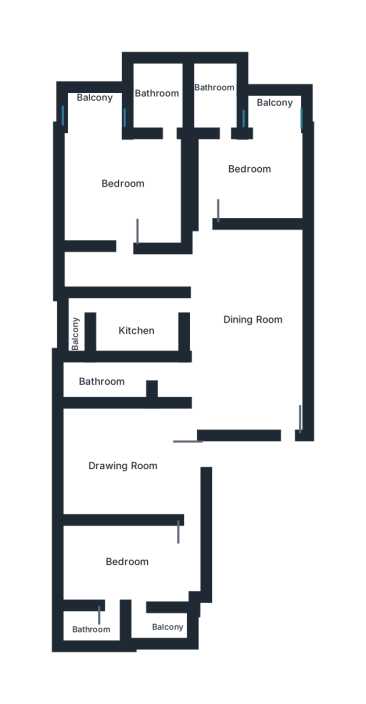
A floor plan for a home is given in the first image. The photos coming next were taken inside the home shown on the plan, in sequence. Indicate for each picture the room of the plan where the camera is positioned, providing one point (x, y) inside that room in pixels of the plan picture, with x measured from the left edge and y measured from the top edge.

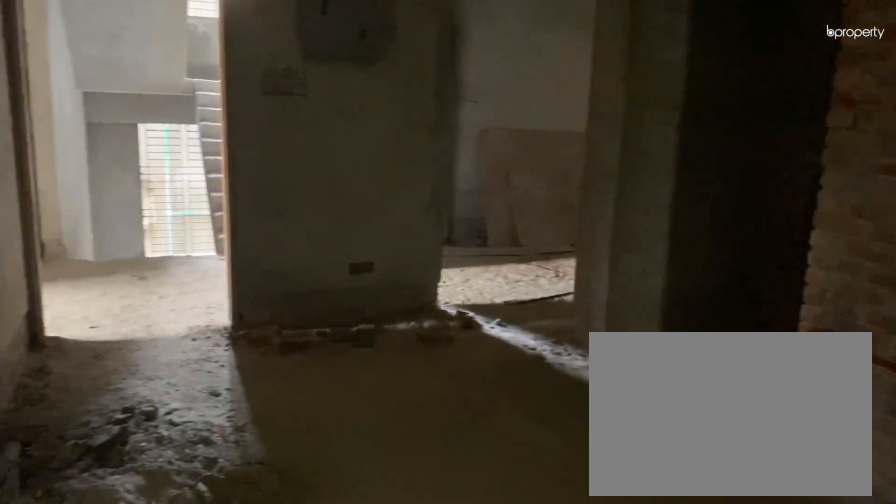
(252, 319)
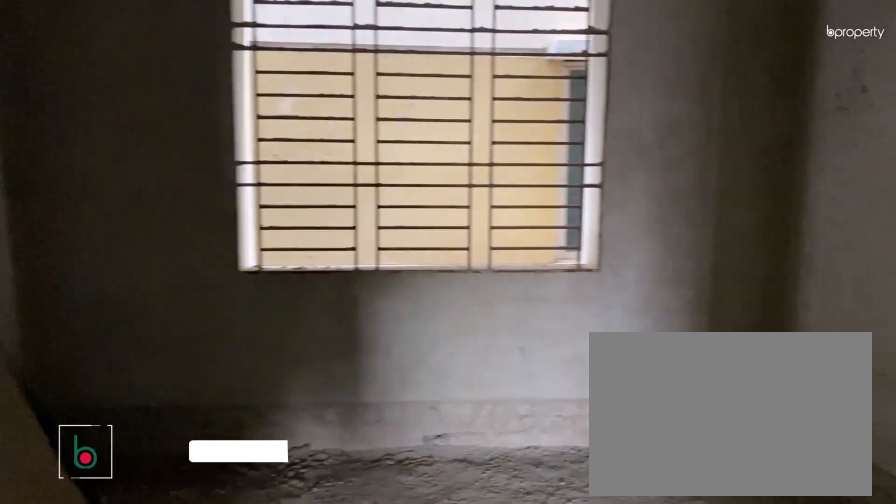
(118, 461)
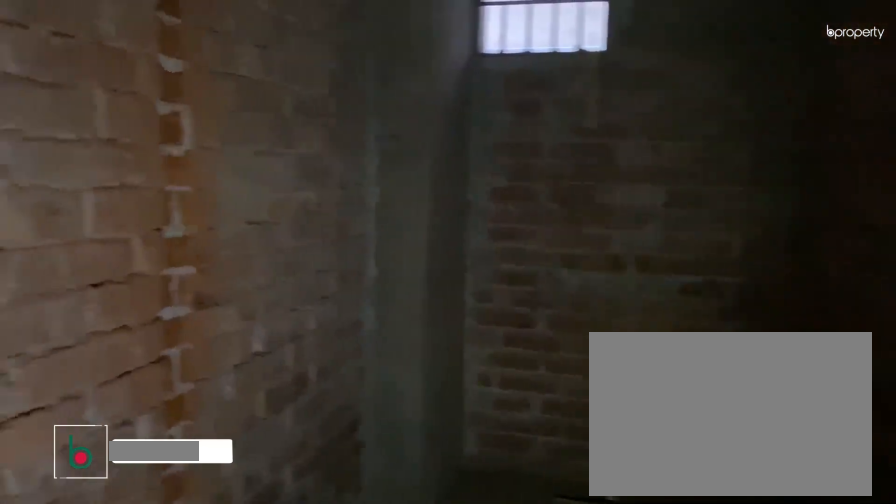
(104, 379)
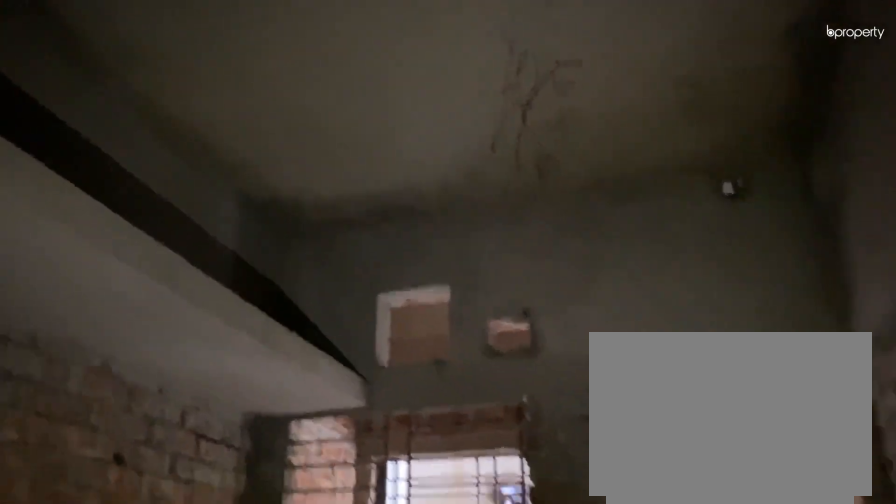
(141, 328)
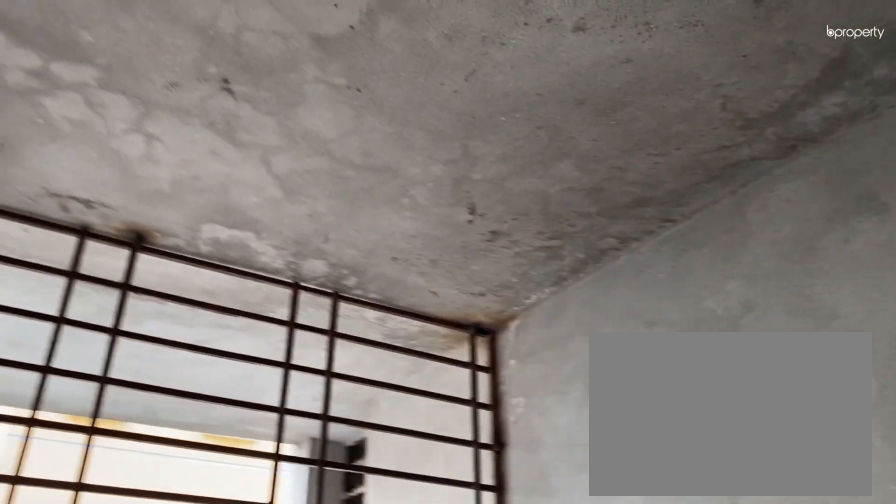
(97, 109)
